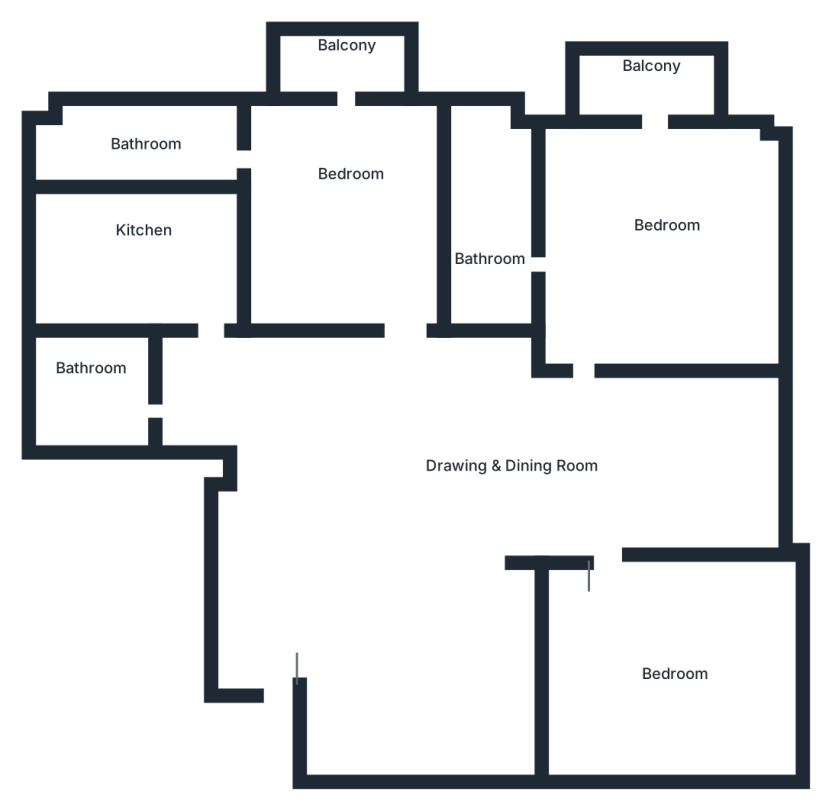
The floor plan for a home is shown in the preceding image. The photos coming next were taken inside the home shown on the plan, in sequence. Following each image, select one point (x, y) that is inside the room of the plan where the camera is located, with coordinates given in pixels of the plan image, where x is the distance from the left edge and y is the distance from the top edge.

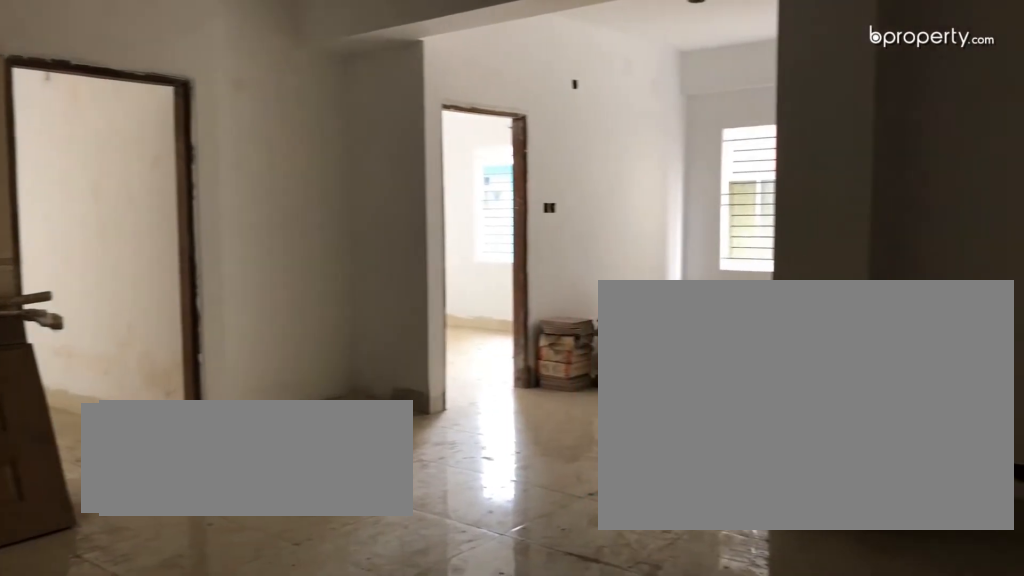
(388, 558)
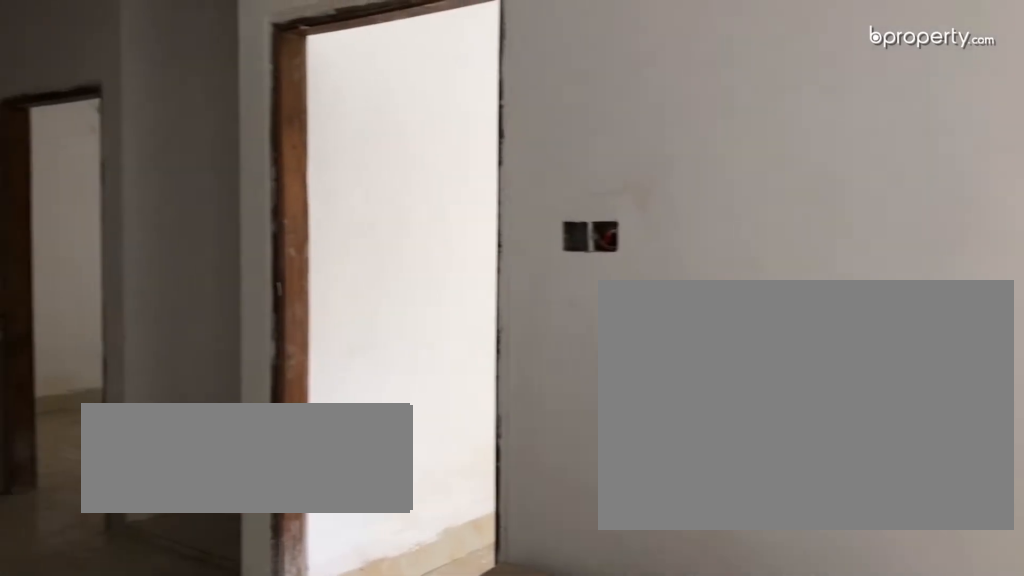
(388, 537)
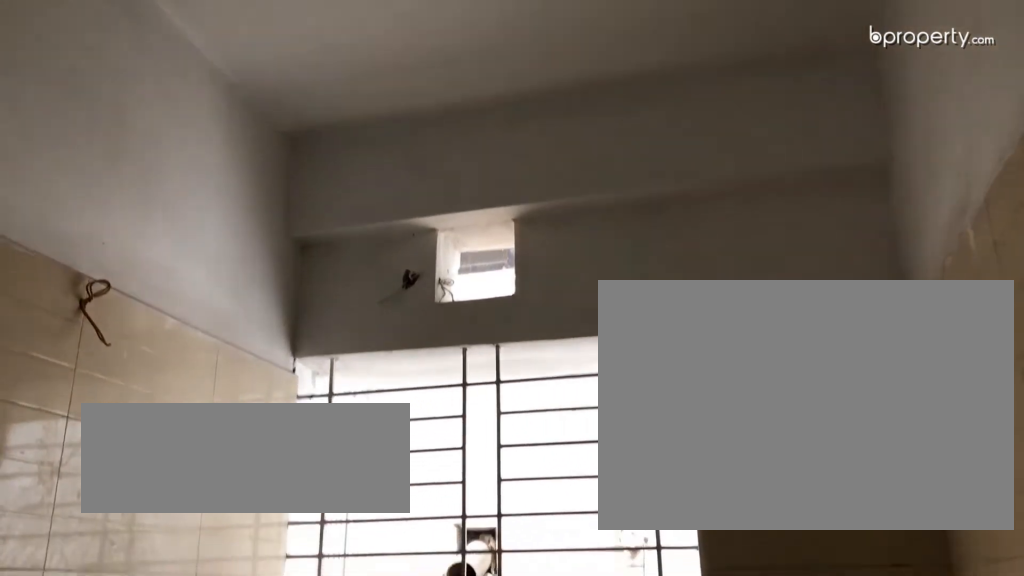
(156, 262)
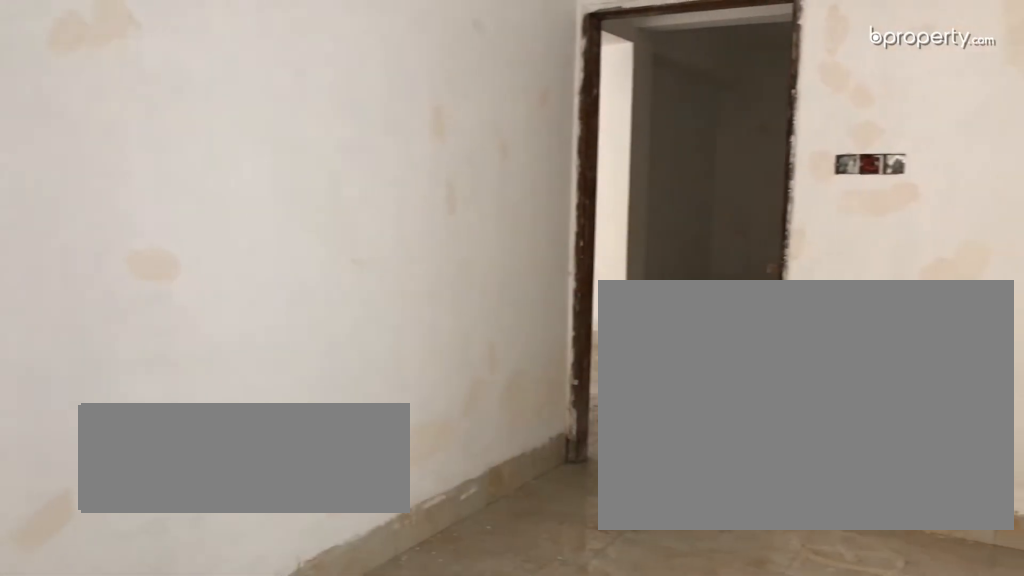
(355, 224)
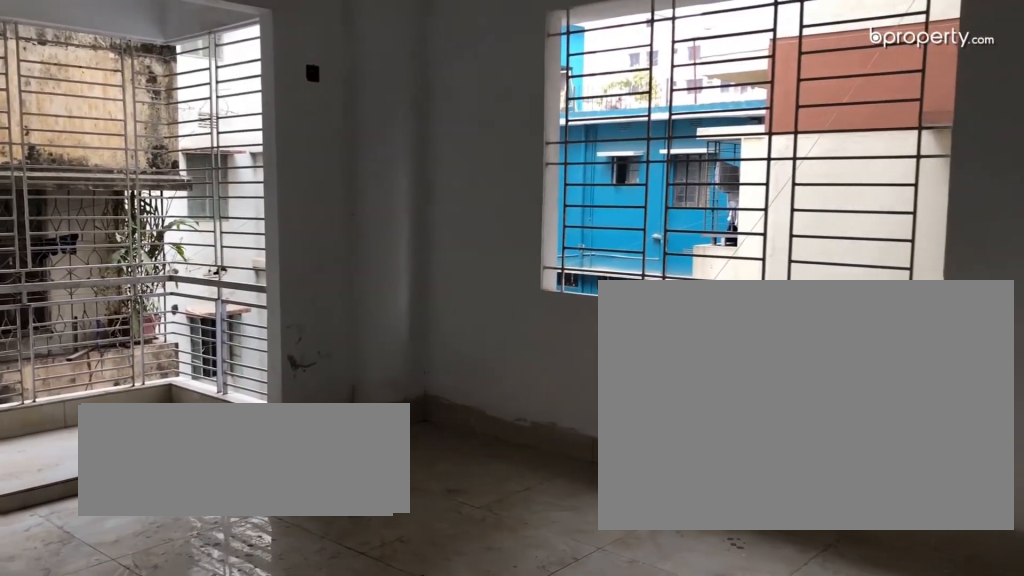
(657, 260)
